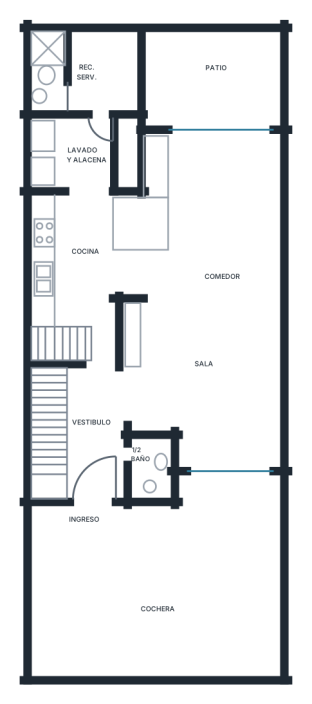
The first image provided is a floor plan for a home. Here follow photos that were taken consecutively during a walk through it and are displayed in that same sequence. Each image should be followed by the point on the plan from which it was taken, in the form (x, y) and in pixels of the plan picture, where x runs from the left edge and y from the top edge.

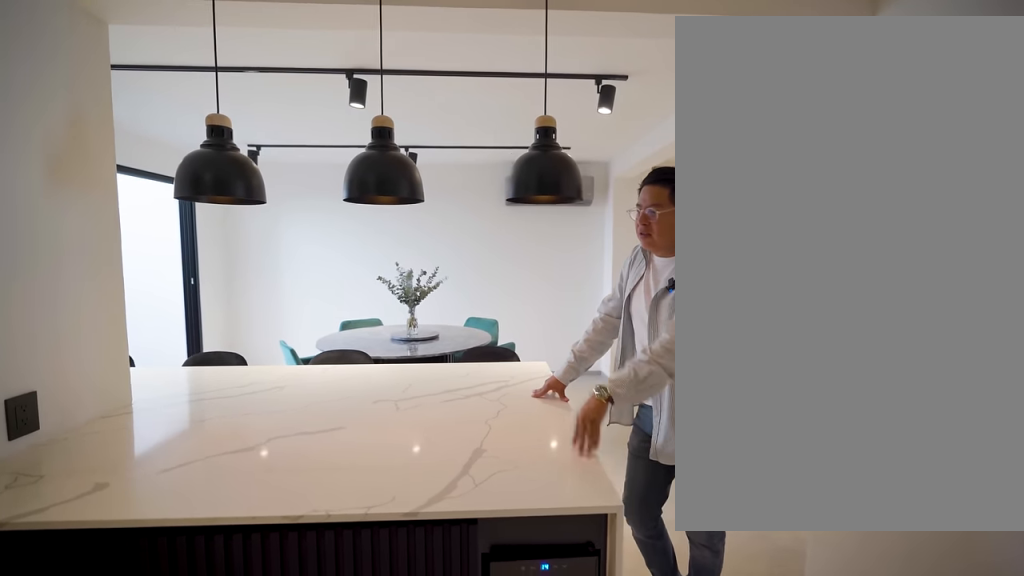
(75, 232)
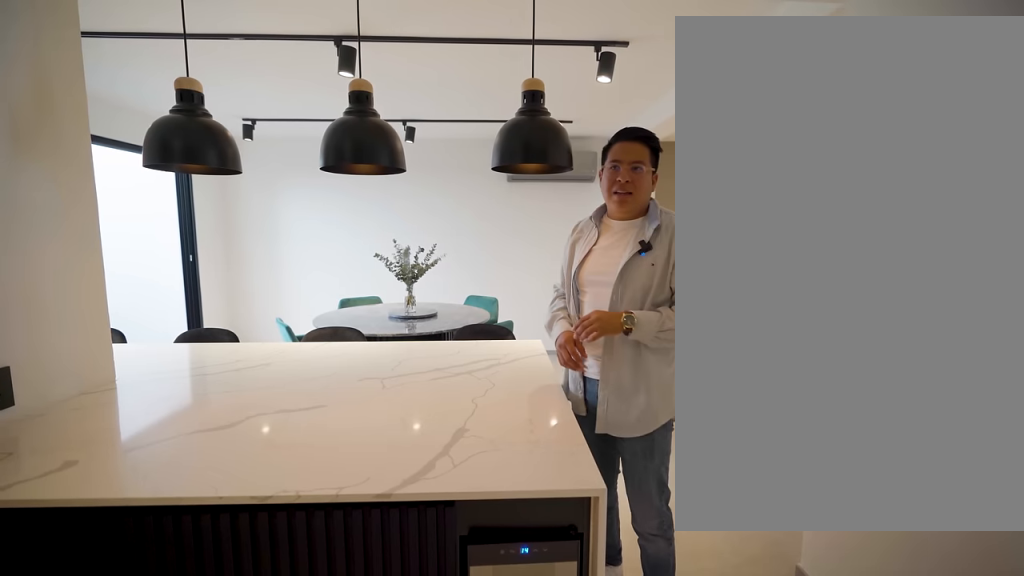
(70, 233)
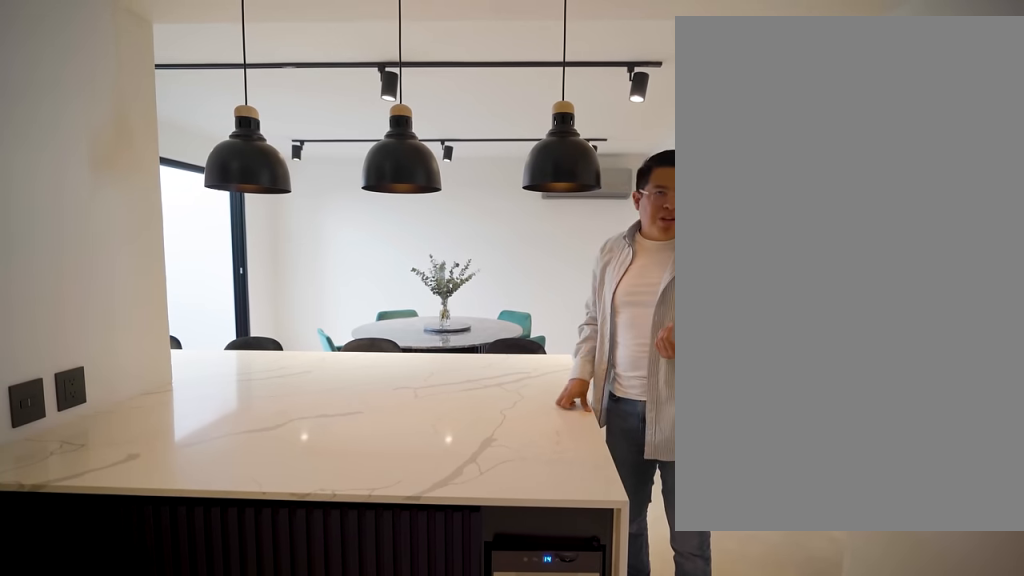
(71, 232)
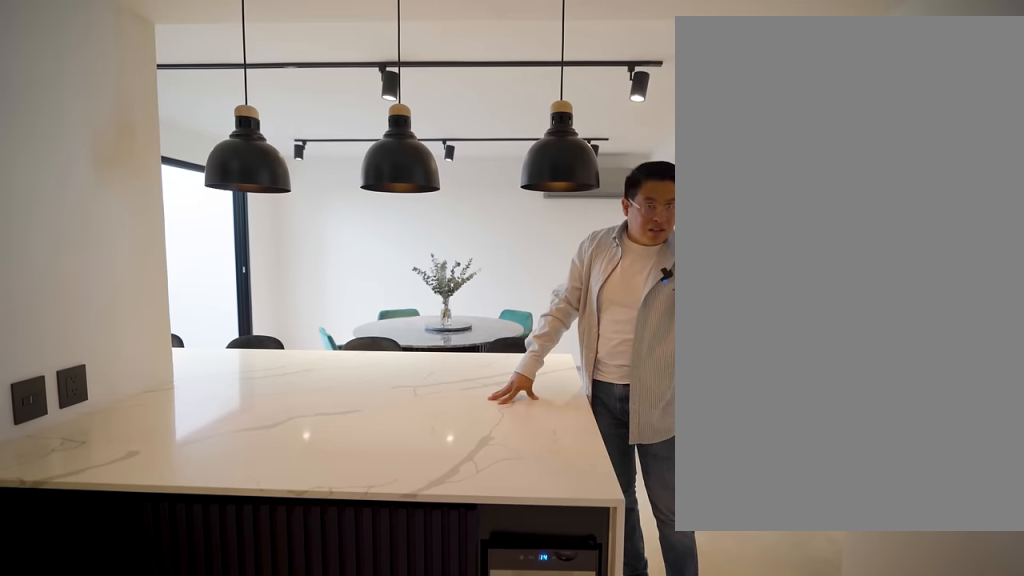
(71, 233)
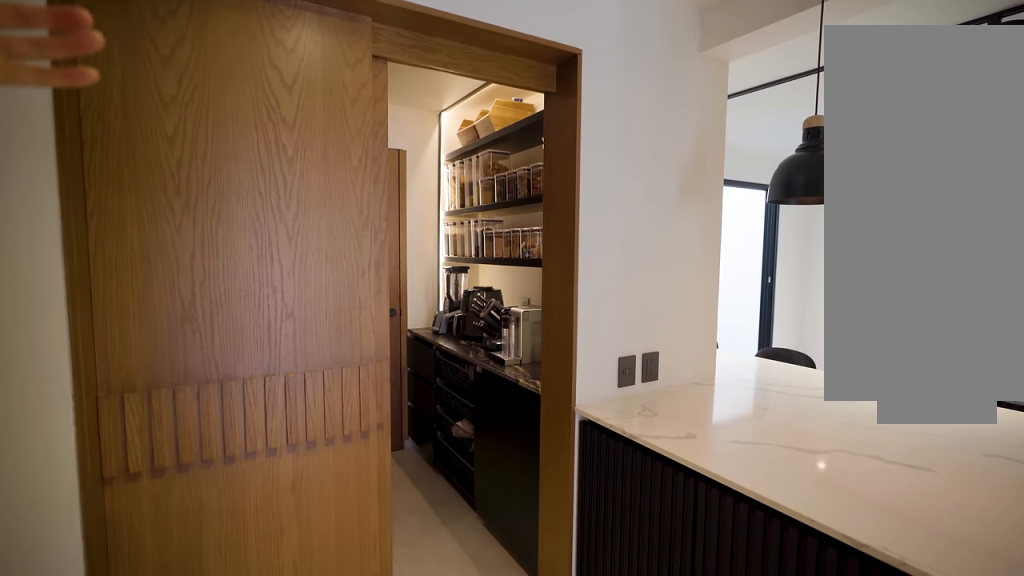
(70, 232)
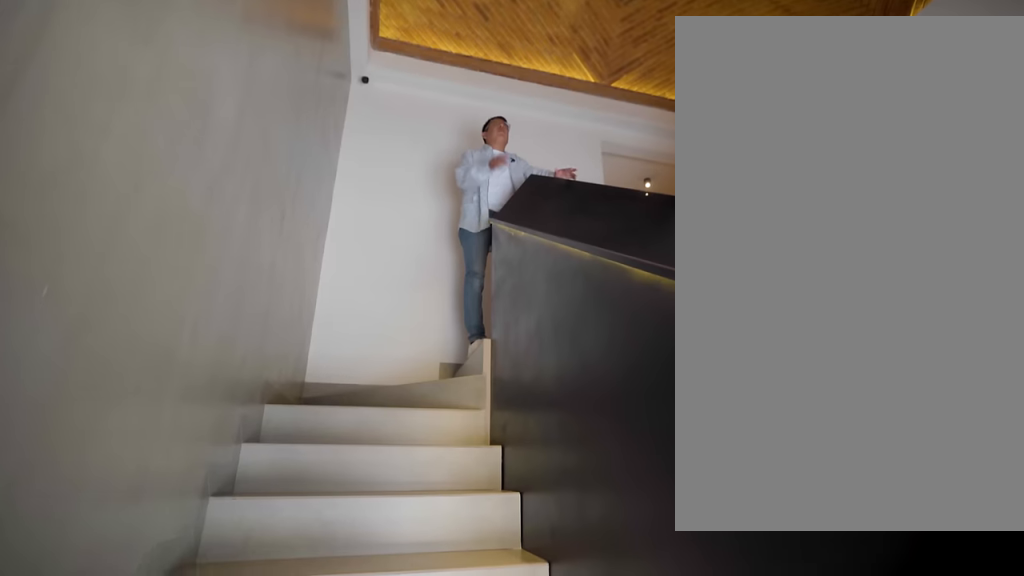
(58, 479)
